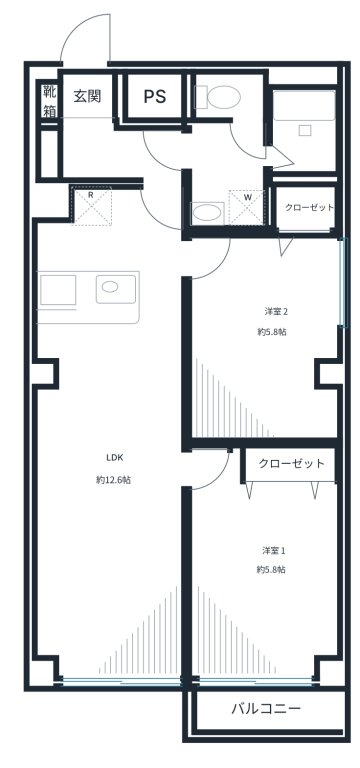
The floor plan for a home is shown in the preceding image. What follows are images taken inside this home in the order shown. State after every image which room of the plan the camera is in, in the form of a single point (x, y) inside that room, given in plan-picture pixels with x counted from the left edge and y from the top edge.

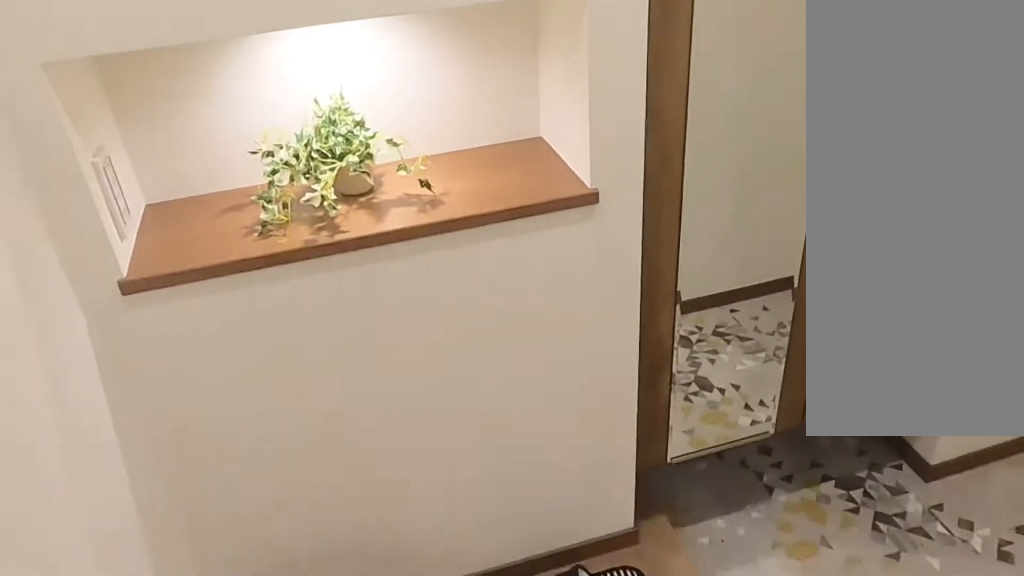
(97, 134)
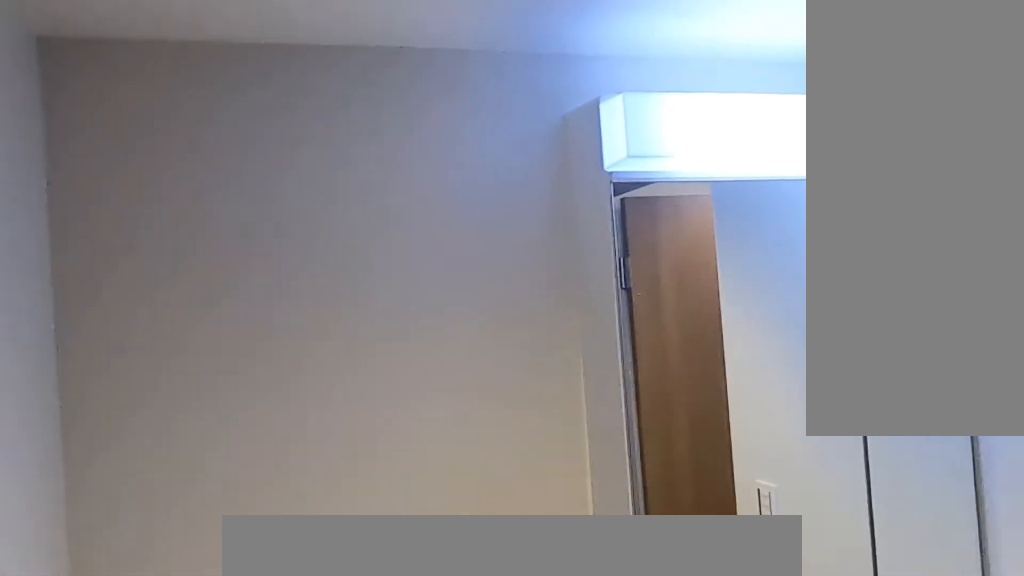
(255, 165)
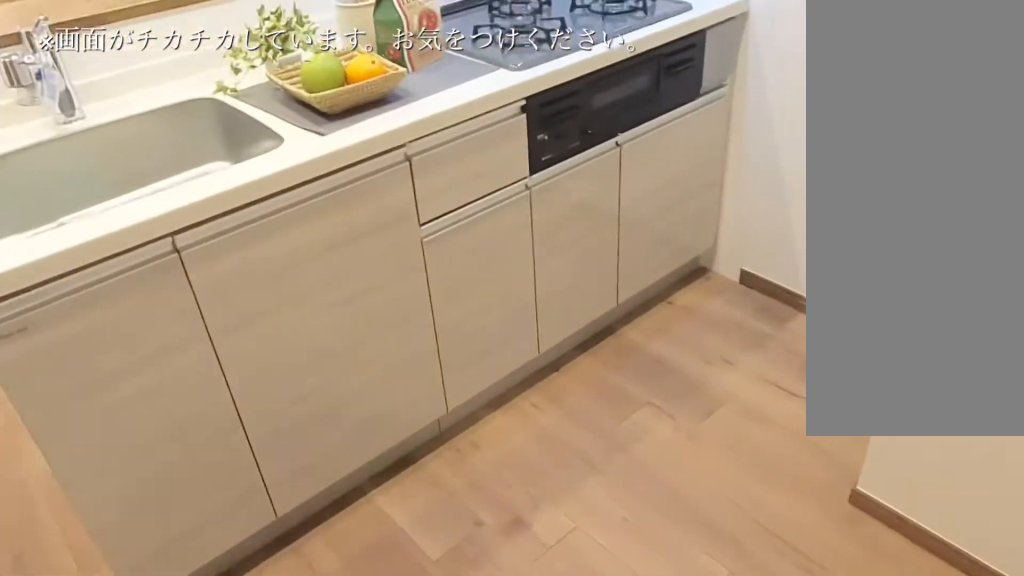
(95, 235)
